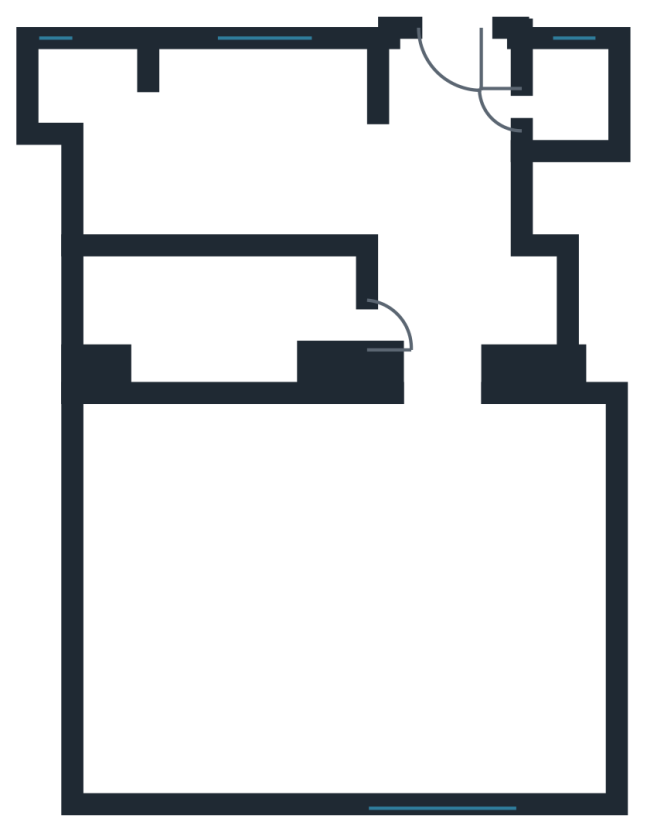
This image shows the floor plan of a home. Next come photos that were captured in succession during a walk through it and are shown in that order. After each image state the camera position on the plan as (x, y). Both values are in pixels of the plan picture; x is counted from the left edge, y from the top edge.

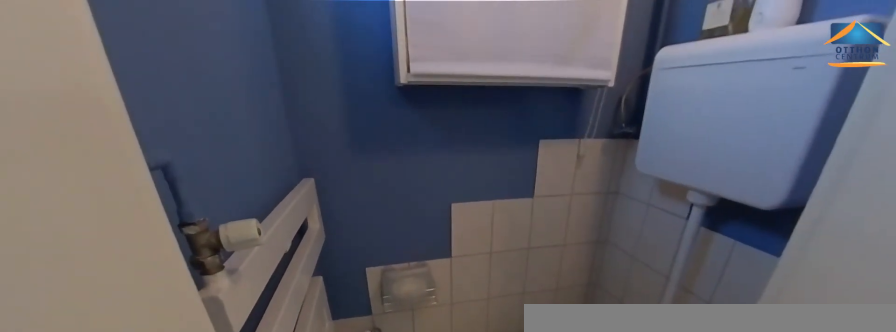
(563, 109)
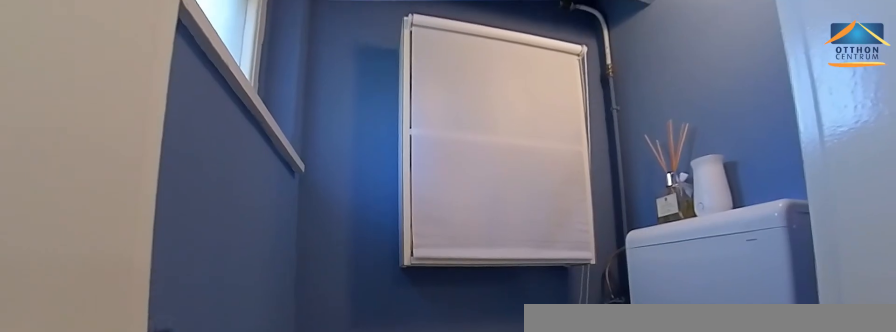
(564, 109)
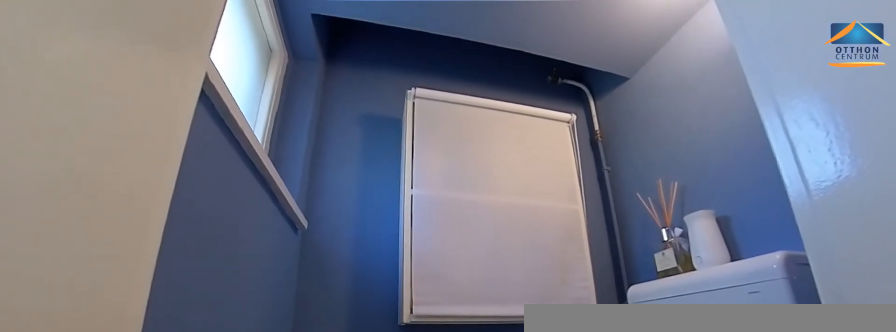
(564, 109)
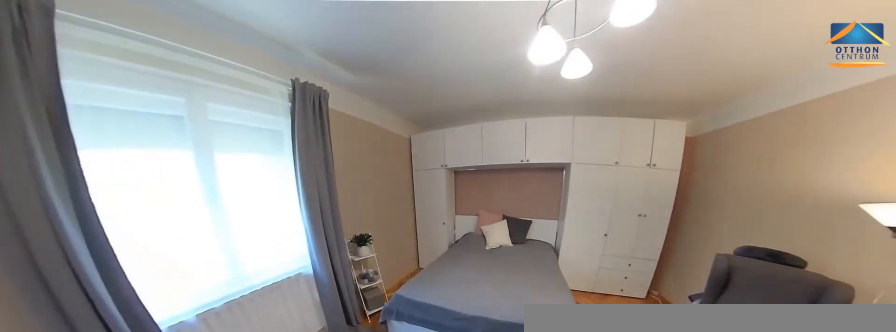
(384, 608)
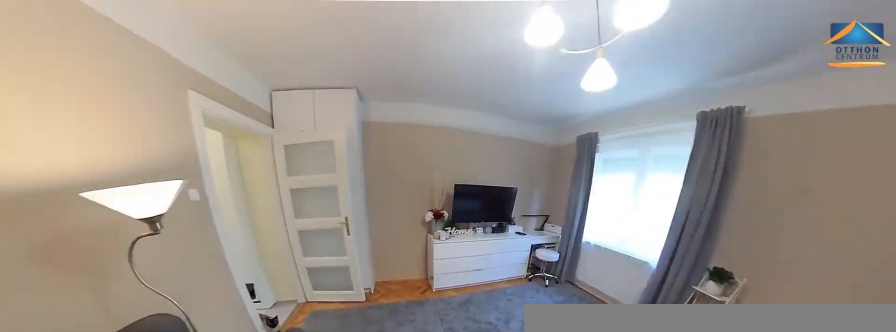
(241, 496)
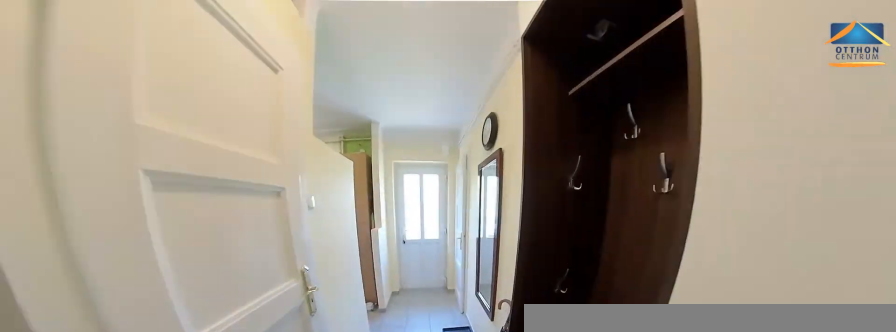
(458, 339)
